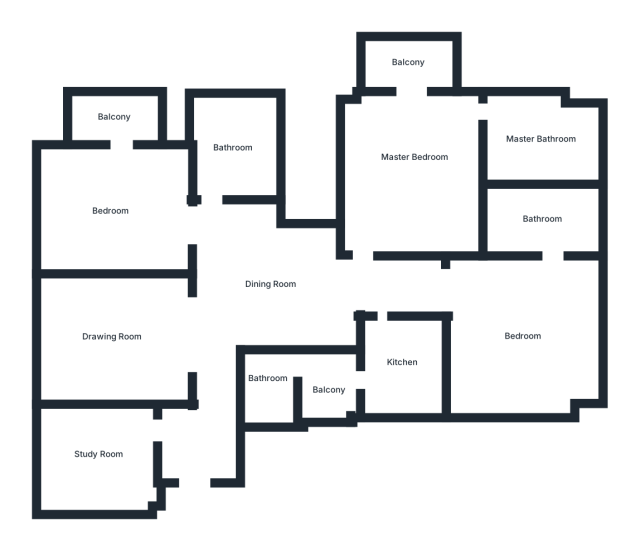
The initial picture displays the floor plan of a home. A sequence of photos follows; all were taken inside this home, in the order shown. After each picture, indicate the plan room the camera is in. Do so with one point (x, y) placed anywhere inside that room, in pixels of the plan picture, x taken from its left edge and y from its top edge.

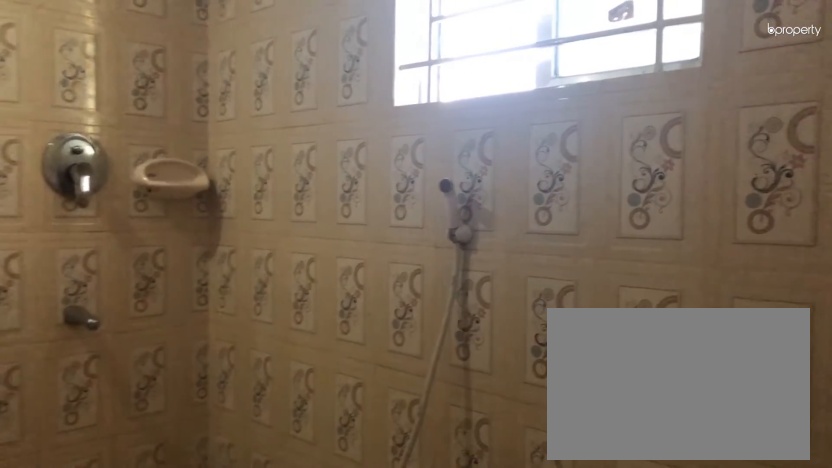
(233, 146)
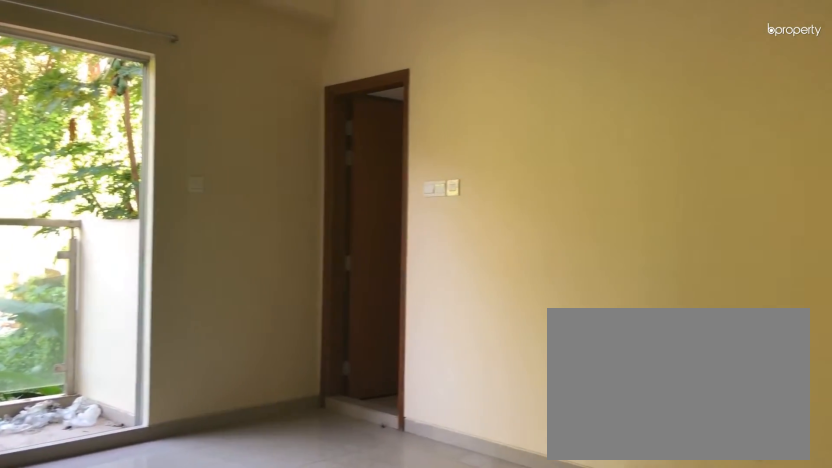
(416, 158)
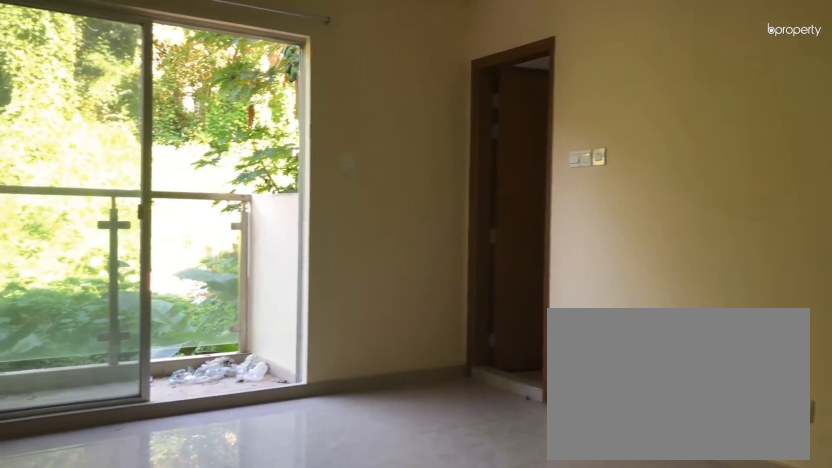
(416, 158)
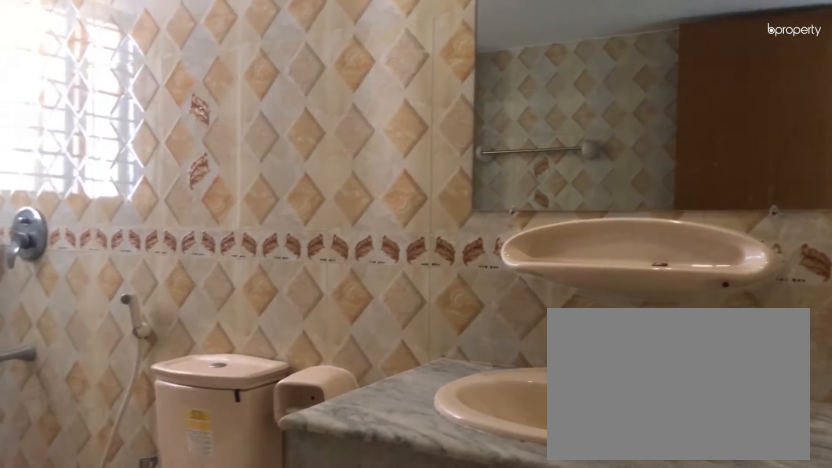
(540, 139)
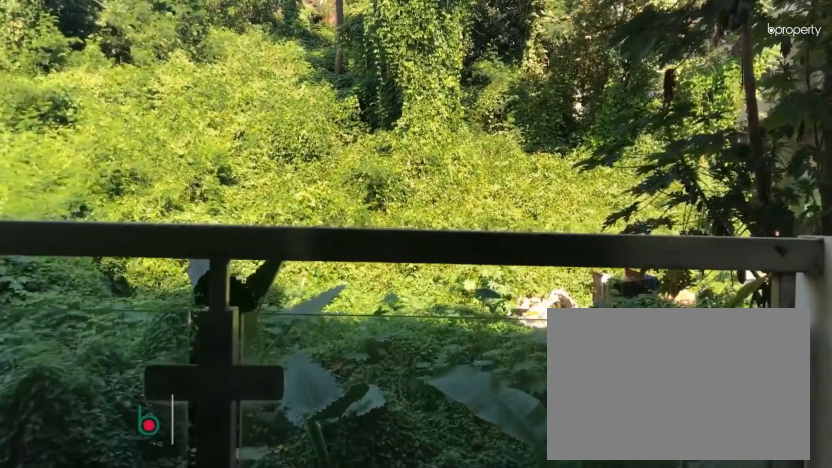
(409, 62)
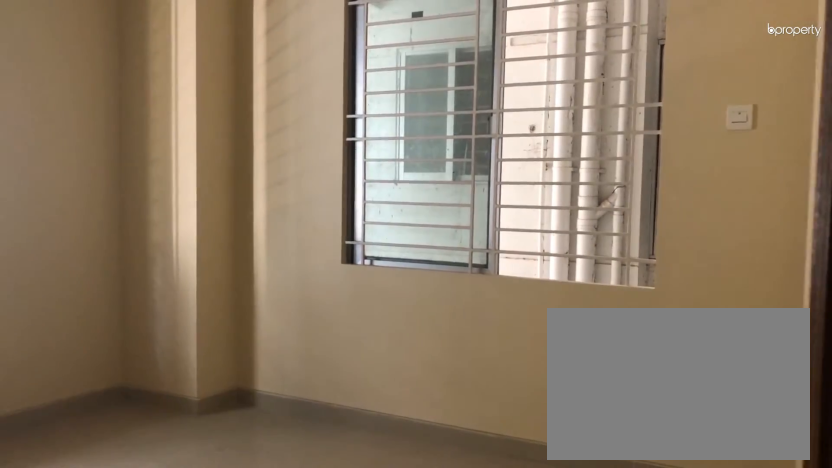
(522, 335)
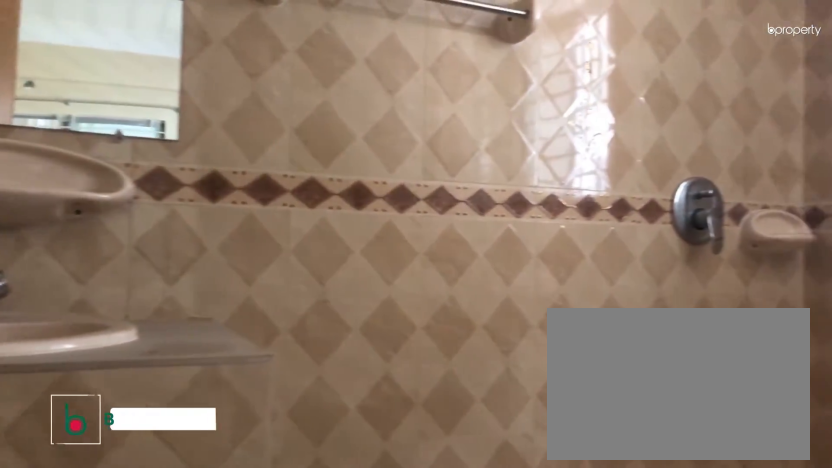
(542, 218)
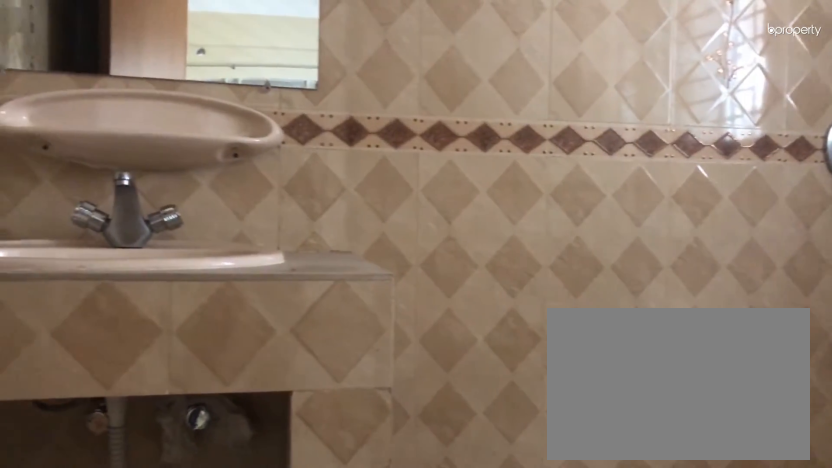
(542, 218)
